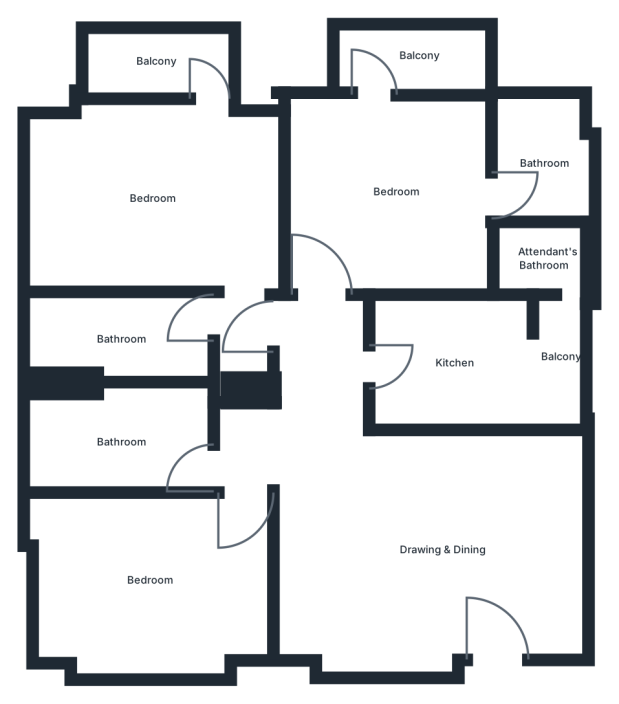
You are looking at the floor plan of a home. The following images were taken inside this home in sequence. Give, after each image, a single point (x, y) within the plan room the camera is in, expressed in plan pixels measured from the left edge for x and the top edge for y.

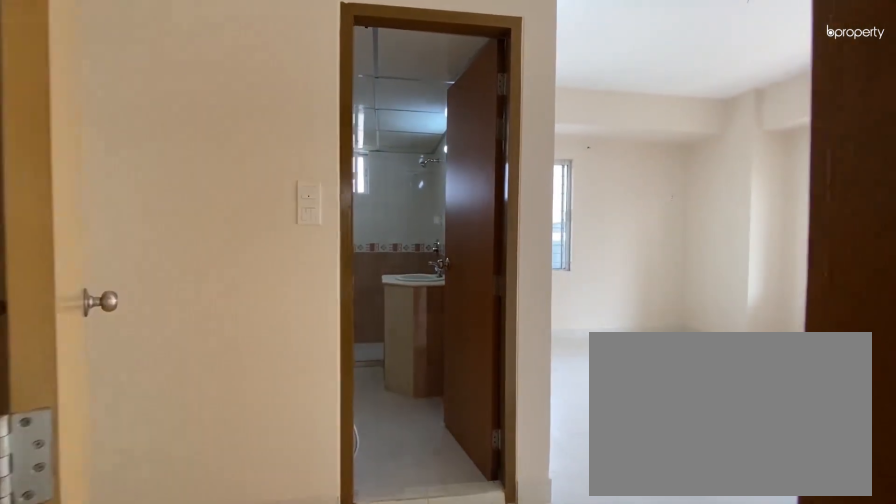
(265, 323)
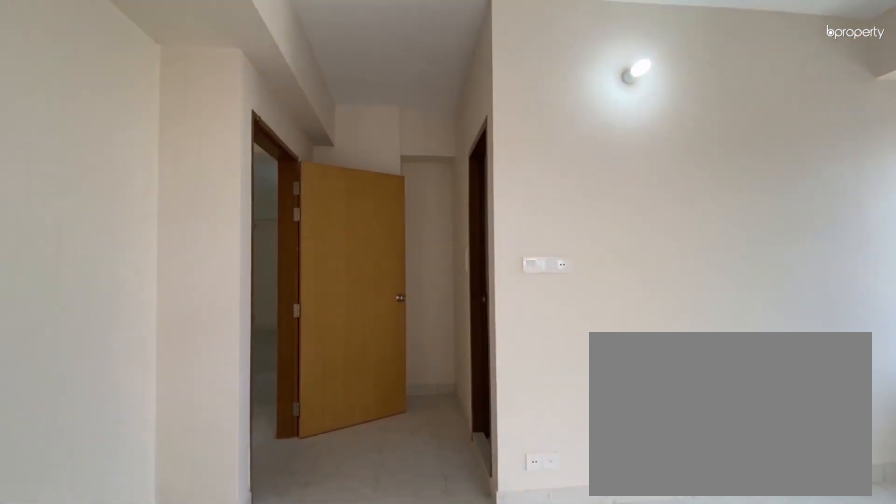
(150, 198)
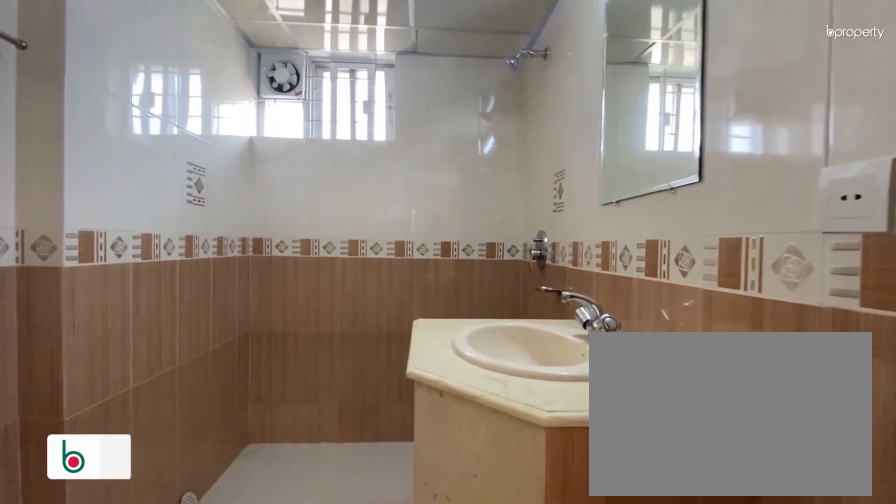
(119, 339)
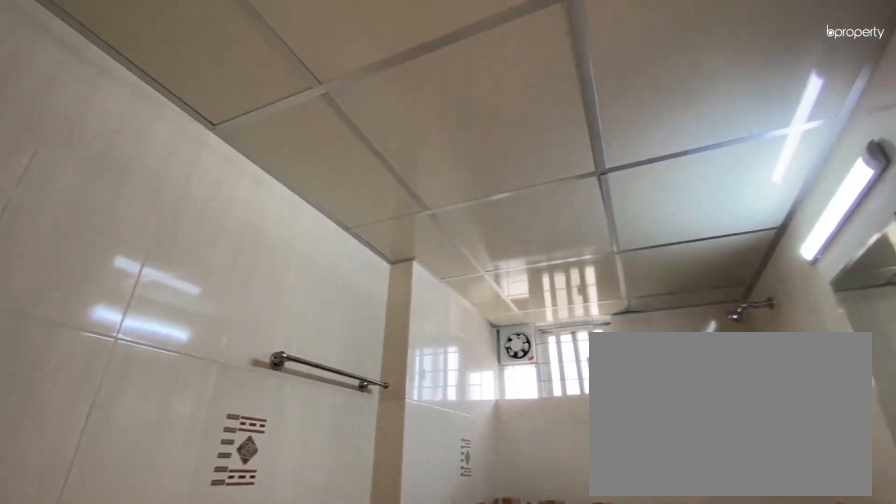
(119, 339)
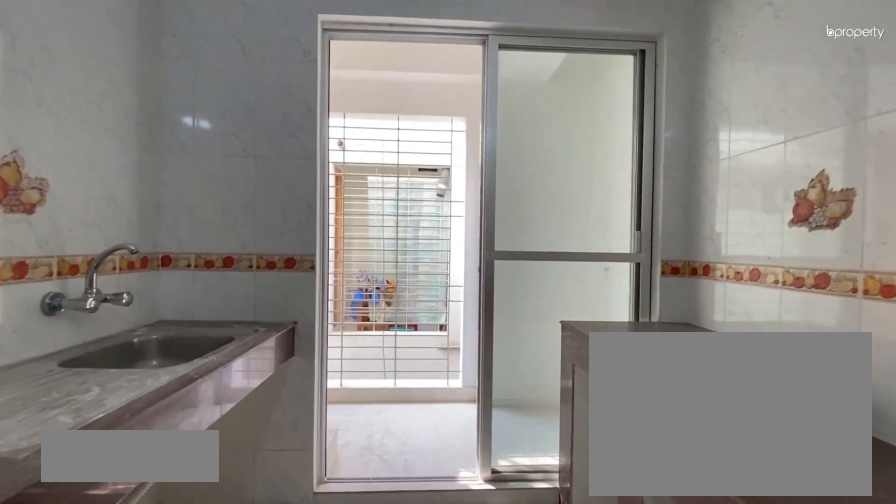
(452, 364)
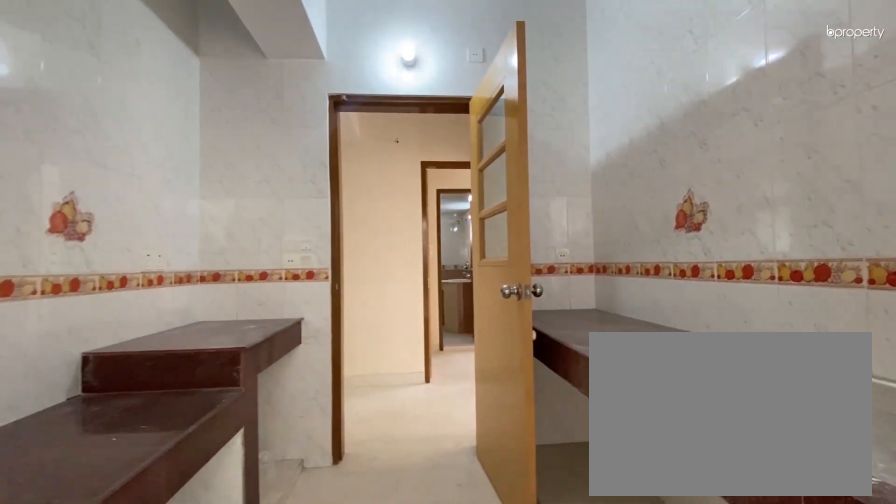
(452, 364)
